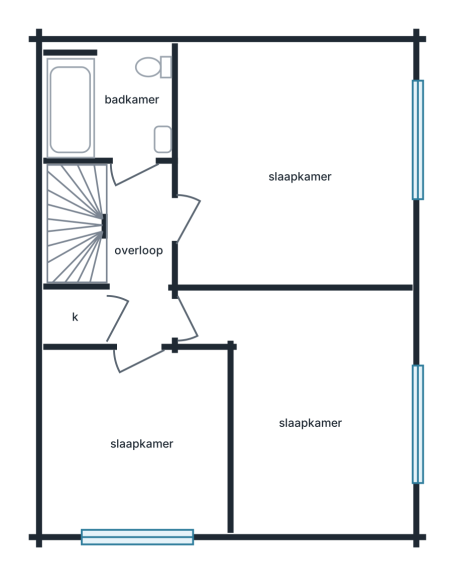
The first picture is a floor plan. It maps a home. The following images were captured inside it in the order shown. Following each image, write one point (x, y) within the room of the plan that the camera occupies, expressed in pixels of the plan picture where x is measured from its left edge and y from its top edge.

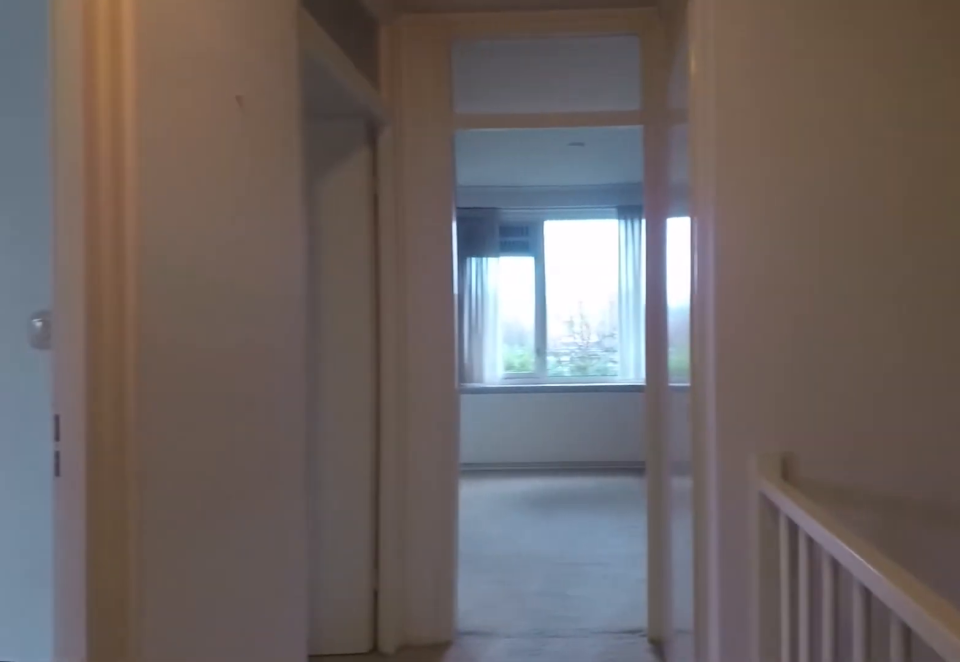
(118, 201)
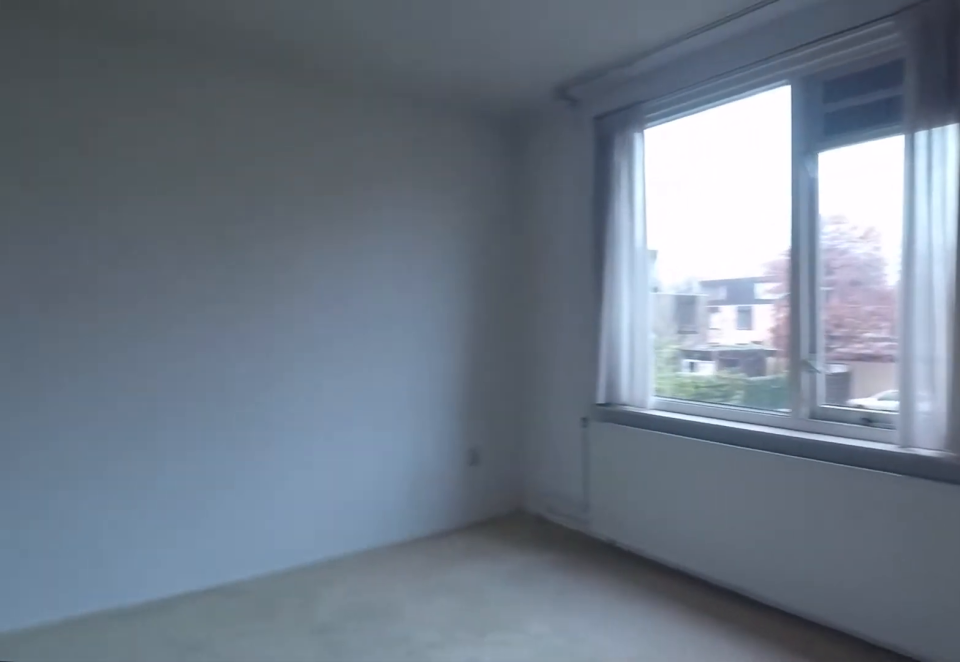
(322, 143)
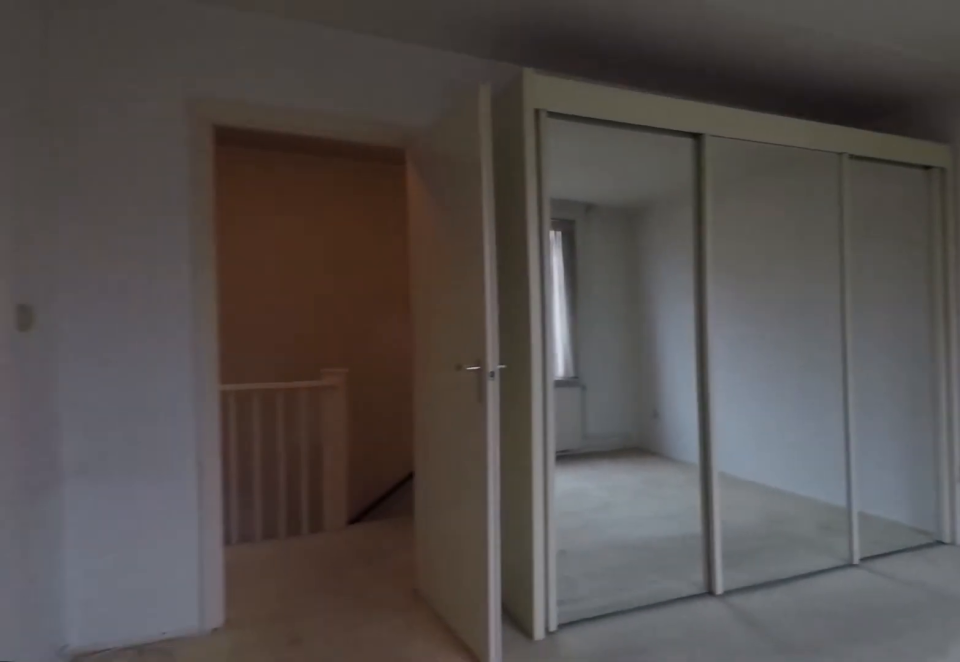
(322, 143)
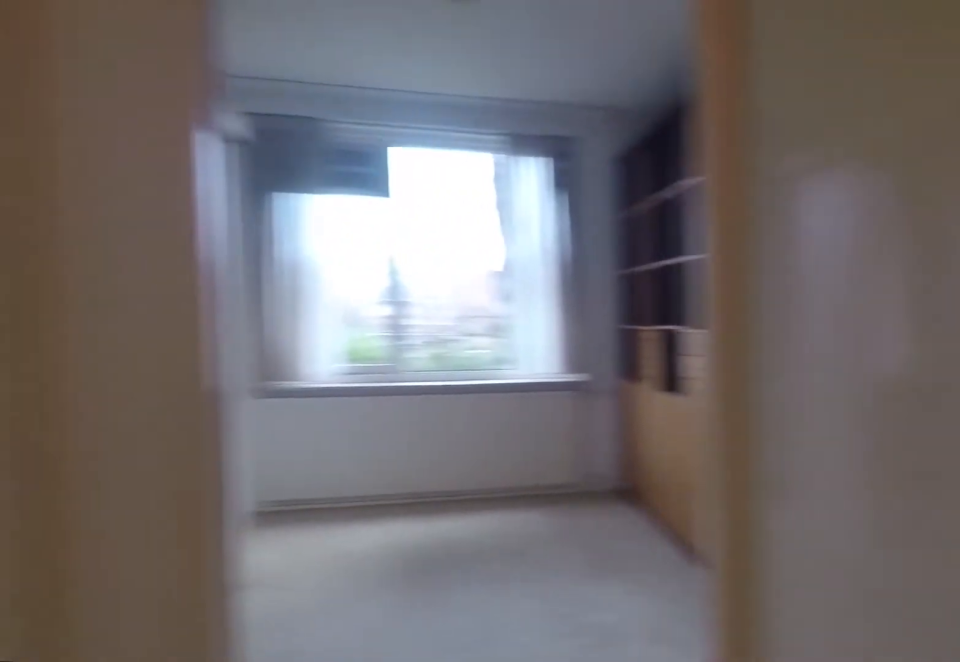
(119, 200)
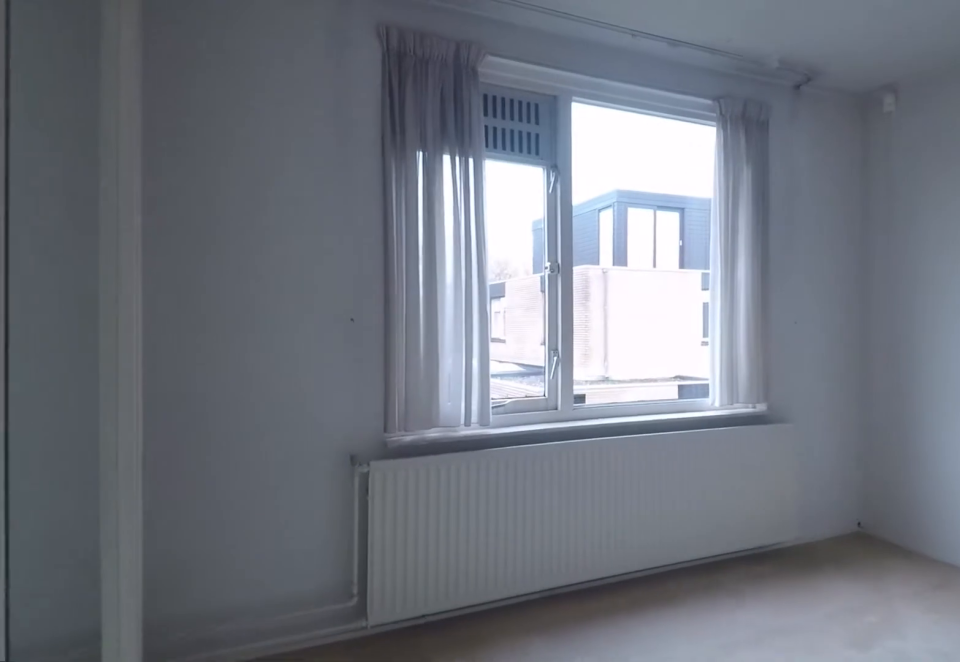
(340, 425)
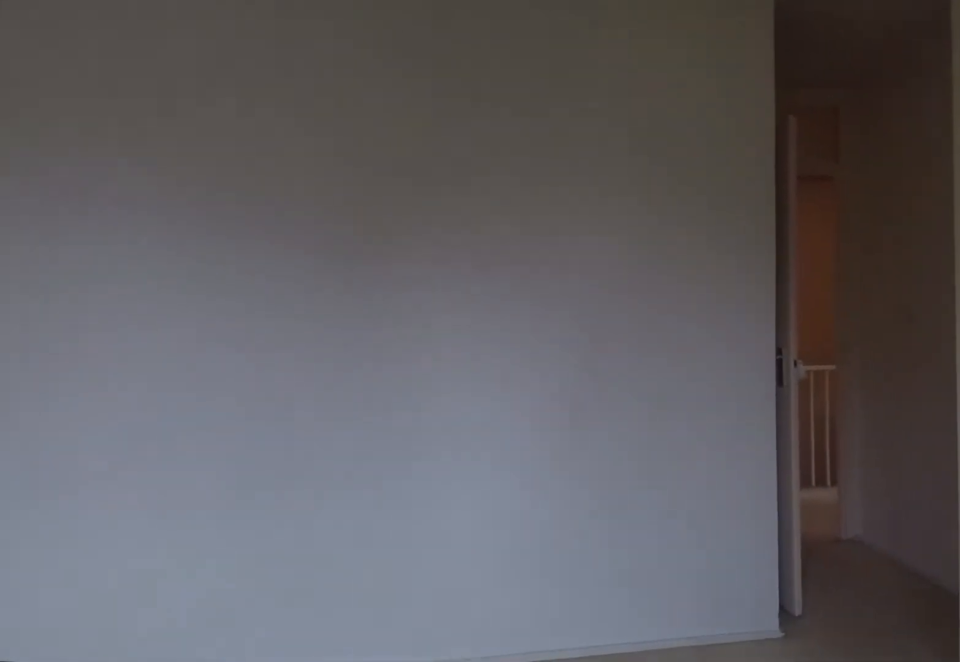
(340, 425)
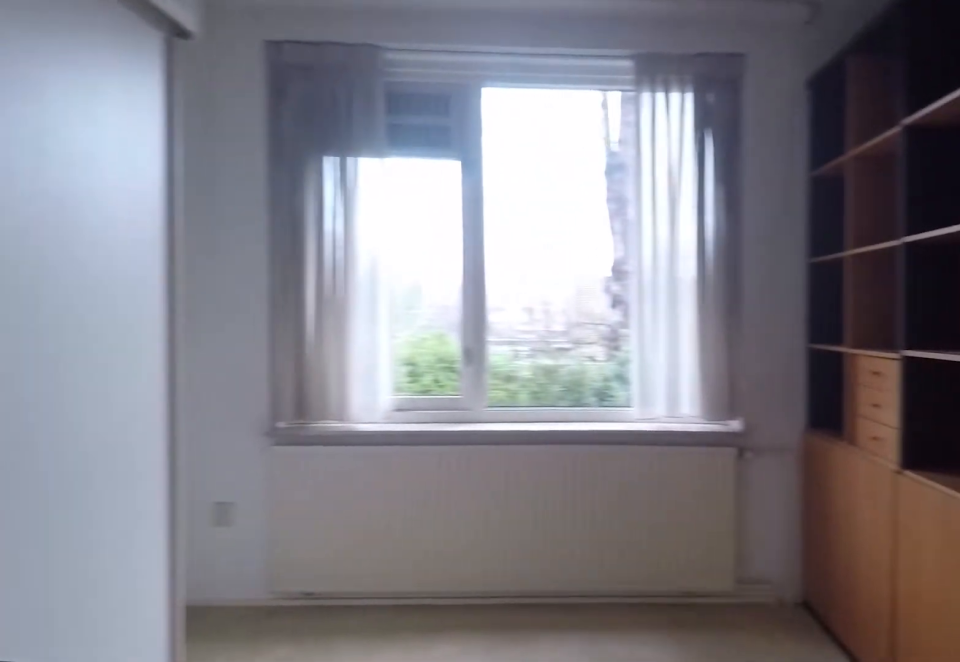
(136, 439)
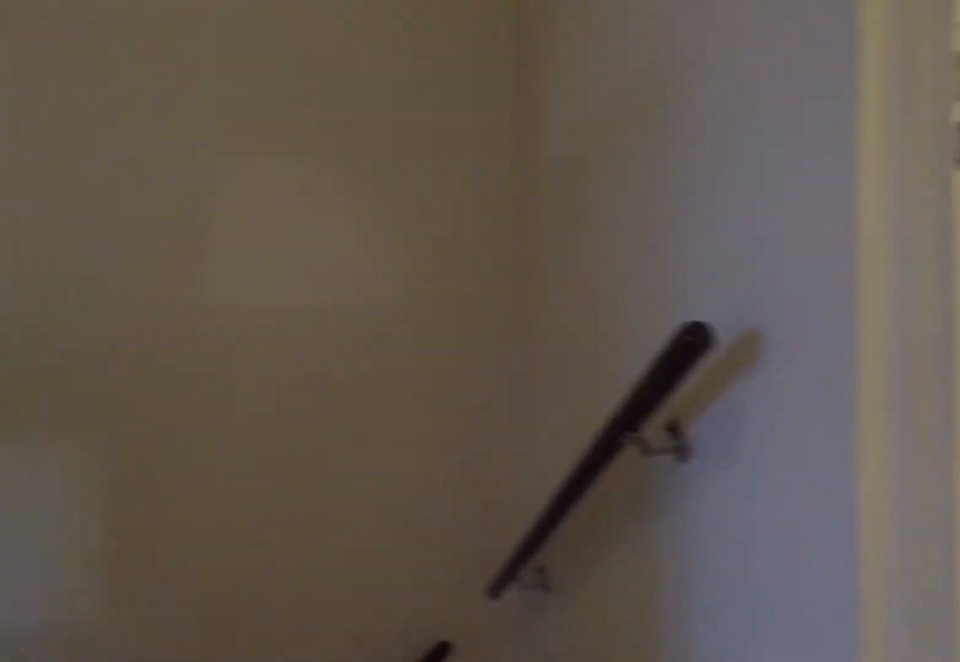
(119, 202)
